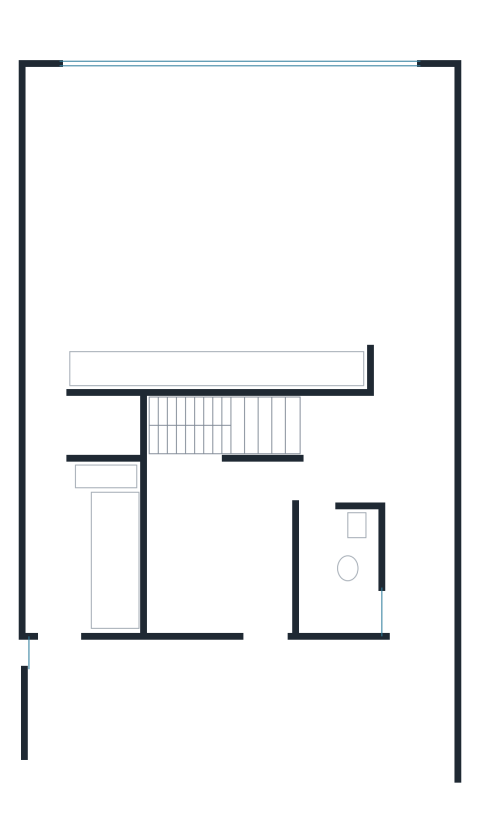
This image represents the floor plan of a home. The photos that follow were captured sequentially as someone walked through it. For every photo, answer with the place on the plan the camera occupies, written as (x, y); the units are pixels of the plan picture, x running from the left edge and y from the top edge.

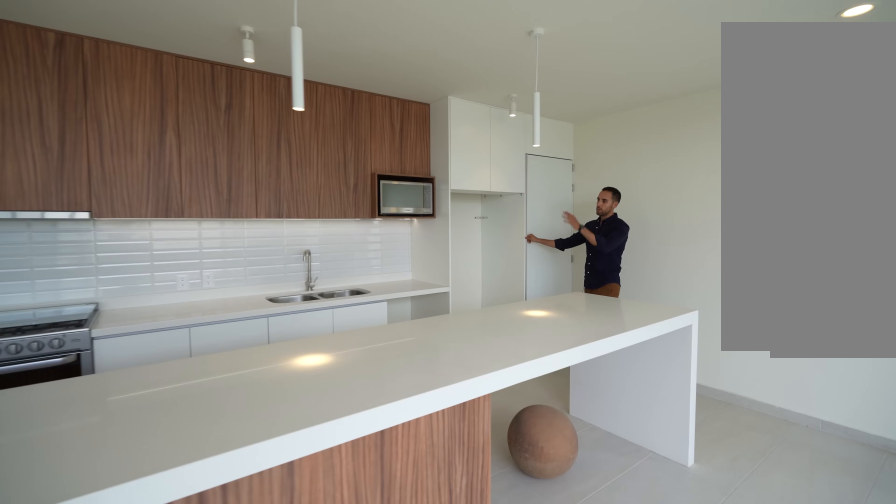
(236, 188)
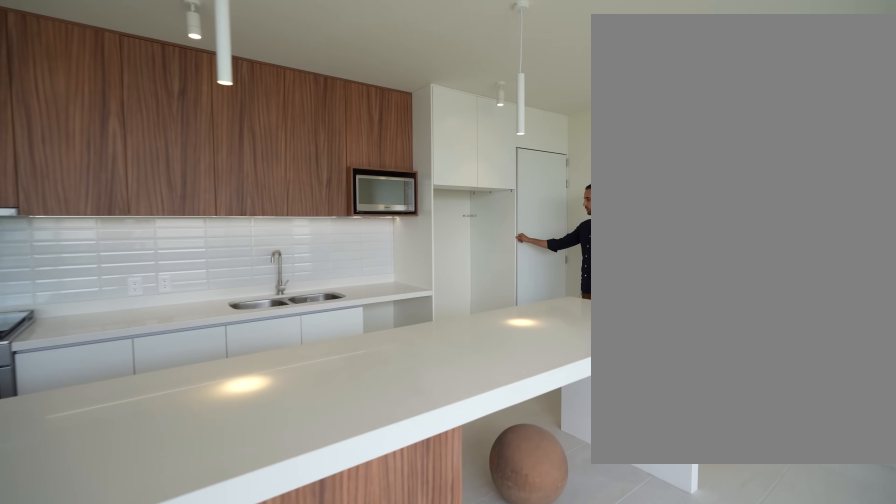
(236, 188)
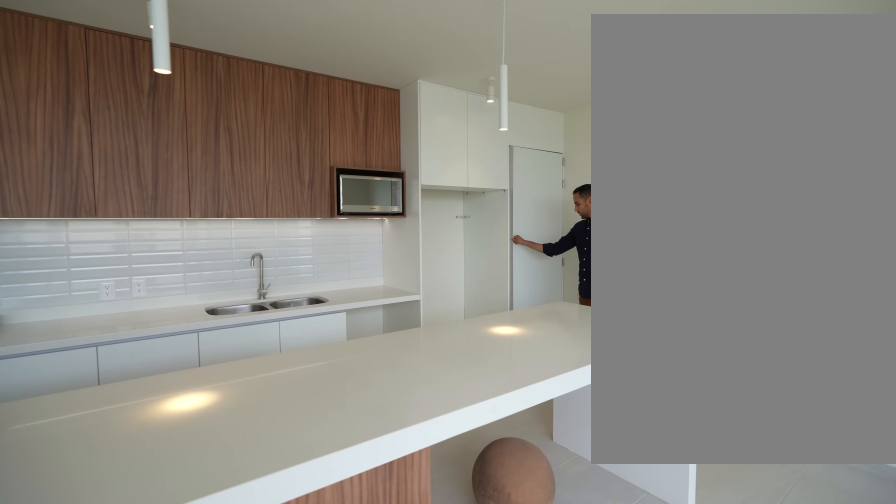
(241, 188)
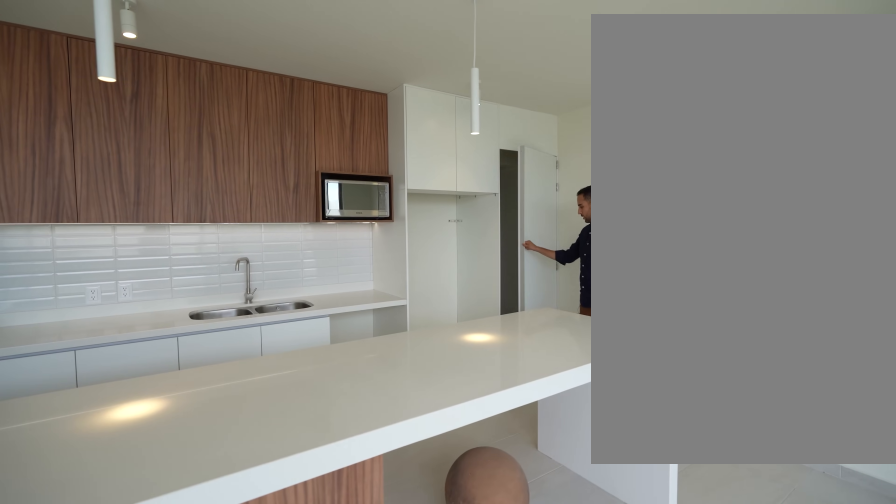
(241, 188)
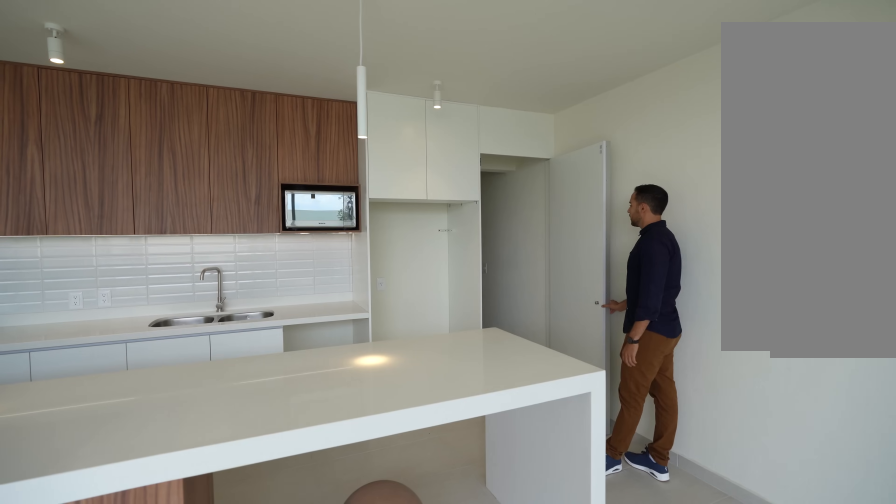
(242, 188)
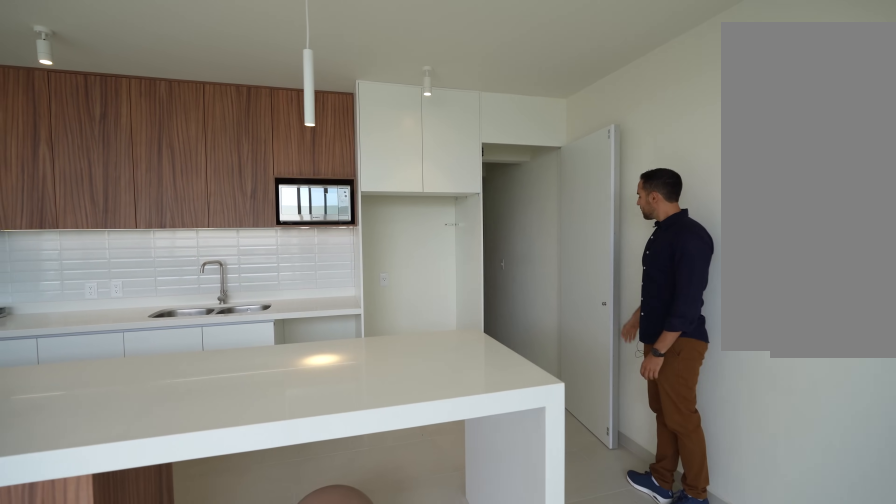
(239, 188)
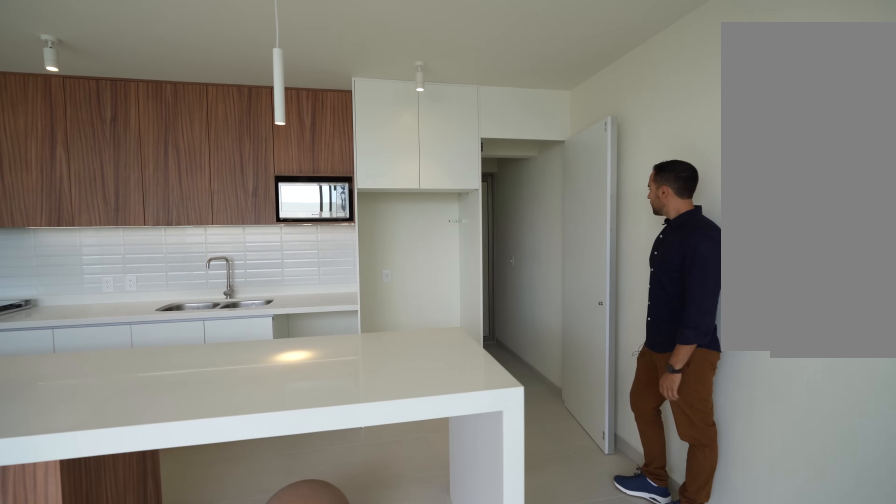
(210, 188)
